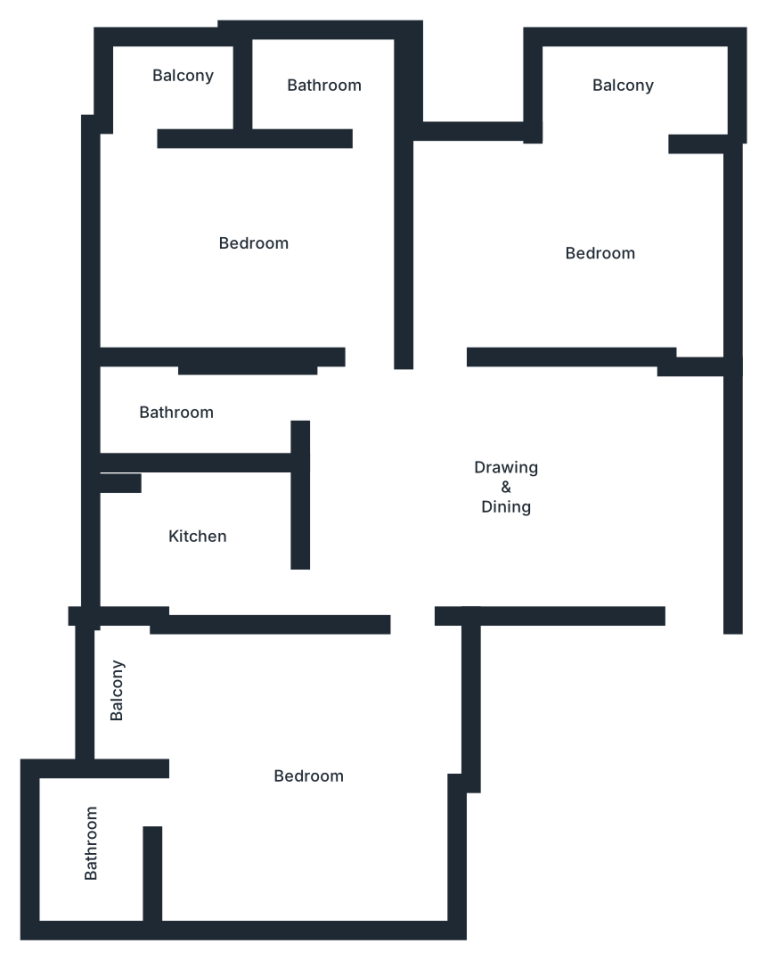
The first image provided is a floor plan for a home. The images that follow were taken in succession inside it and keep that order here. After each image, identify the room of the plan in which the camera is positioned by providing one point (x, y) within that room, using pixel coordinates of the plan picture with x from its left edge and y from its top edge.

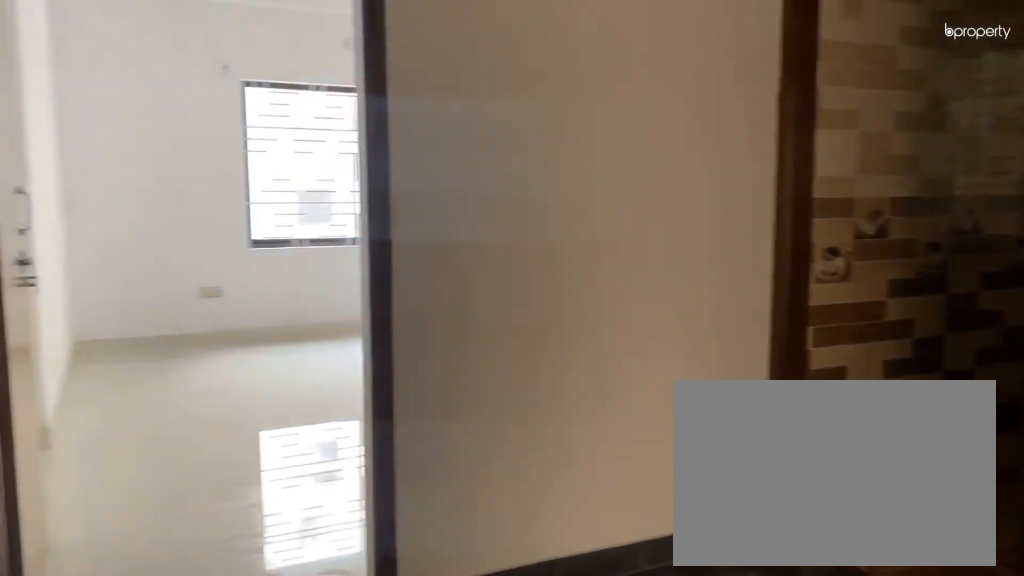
(509, 466)
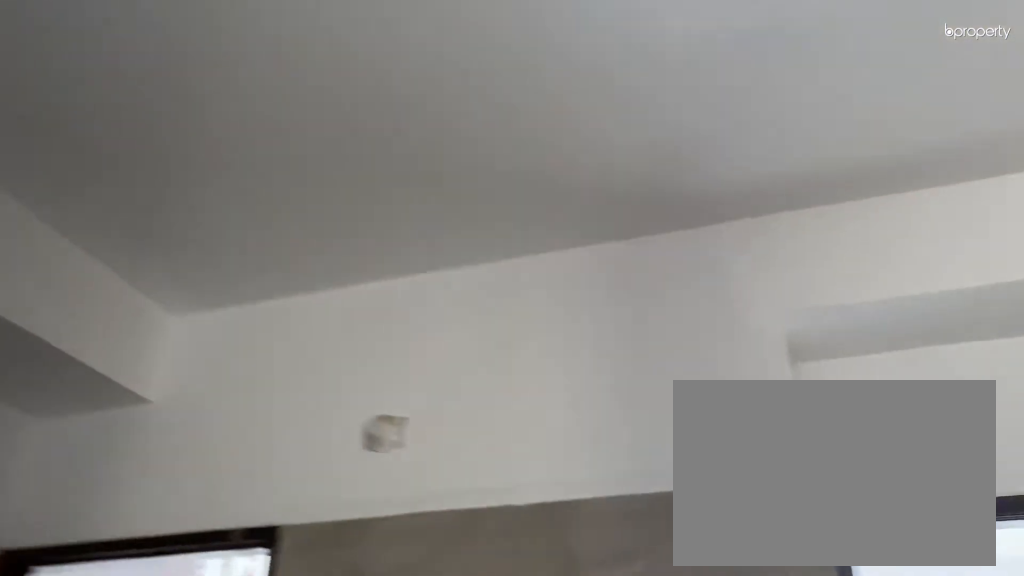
(509, 466)
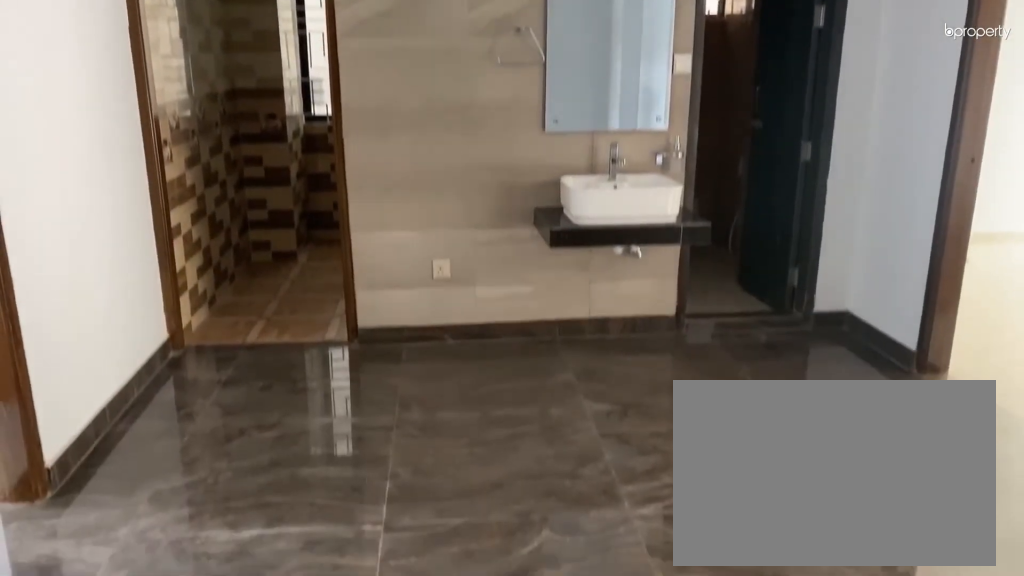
(509, 466)
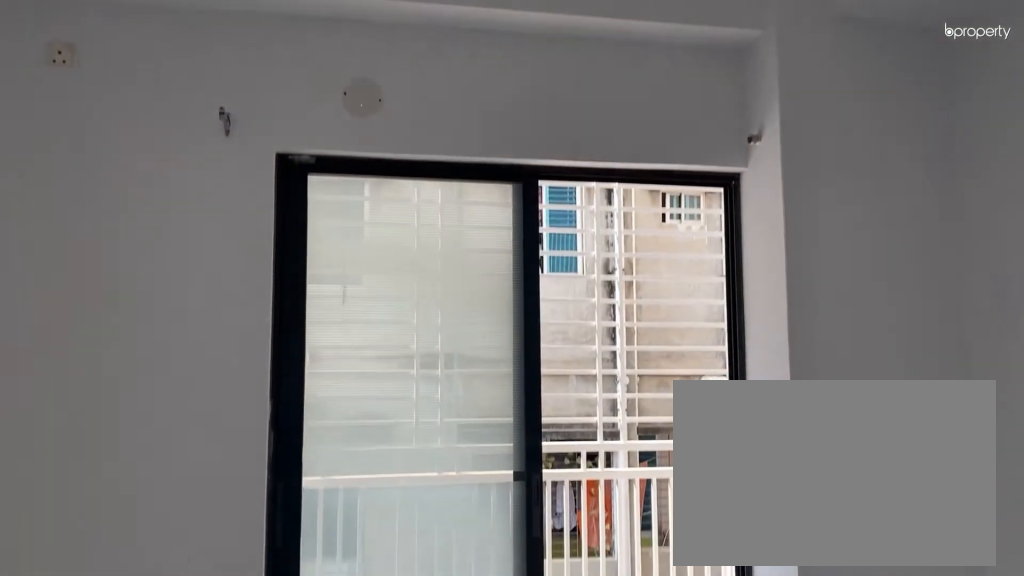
(606, 249)
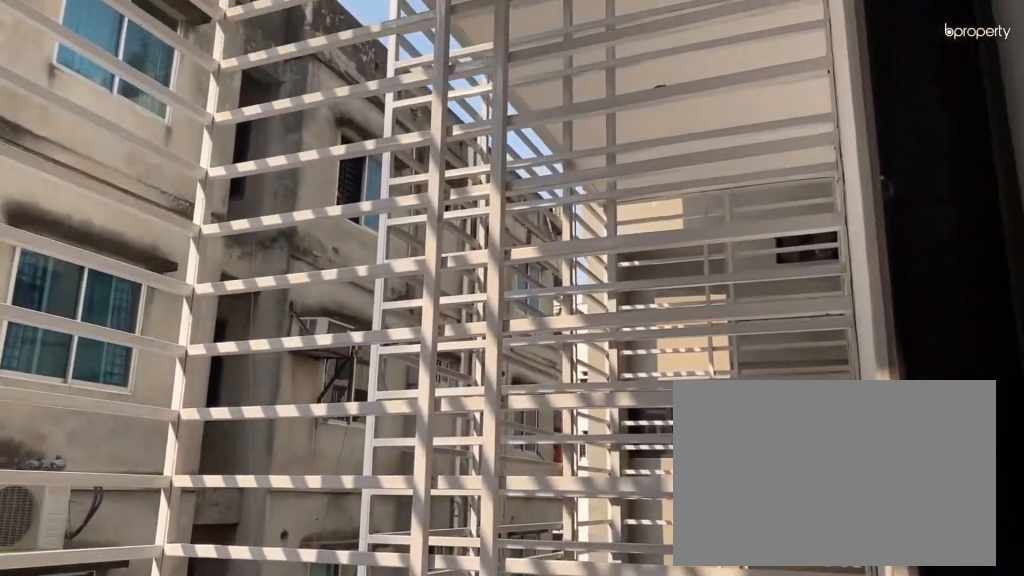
(626, 91)
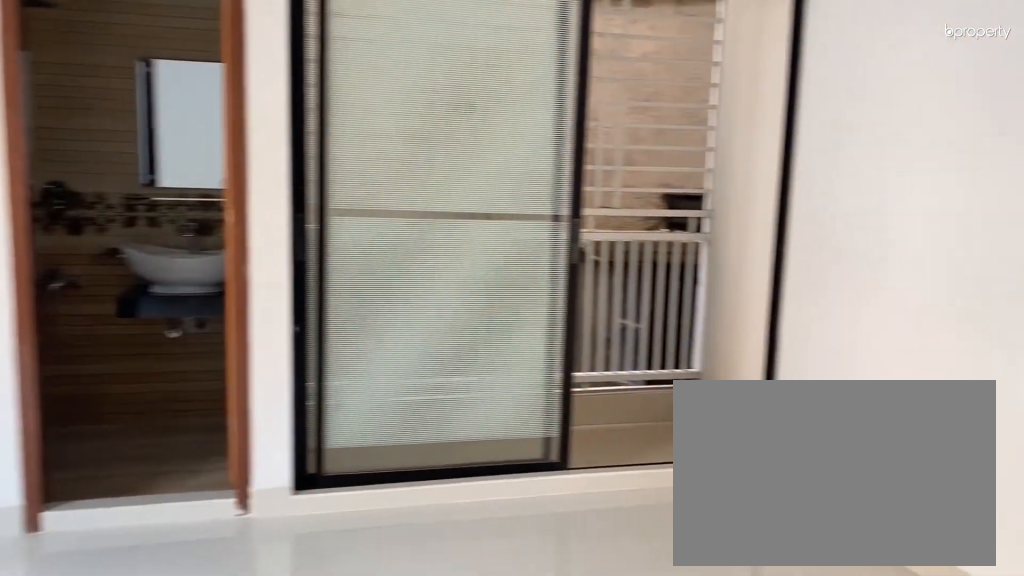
(311, 779)
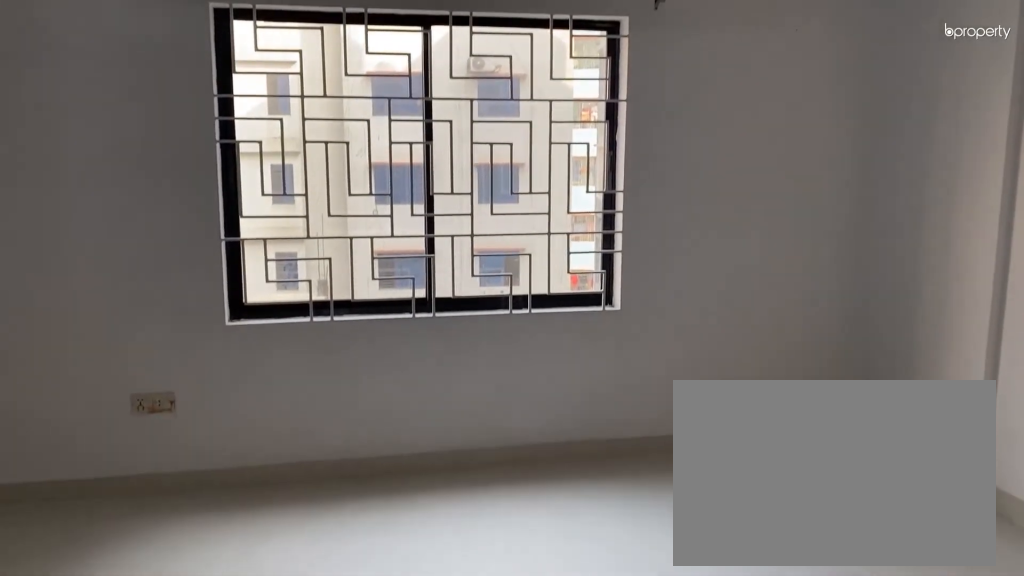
(311, 779)
